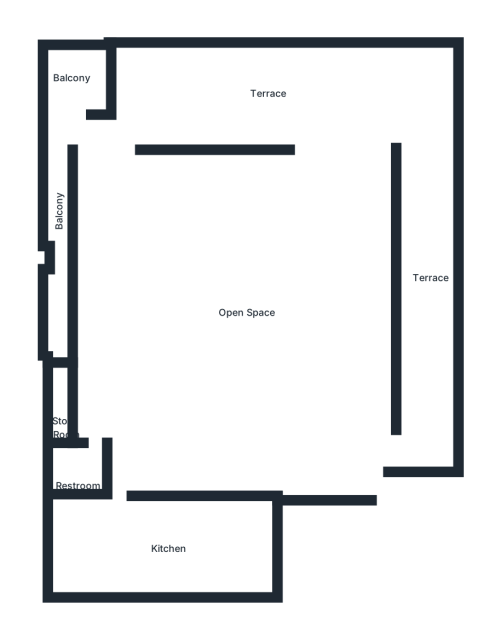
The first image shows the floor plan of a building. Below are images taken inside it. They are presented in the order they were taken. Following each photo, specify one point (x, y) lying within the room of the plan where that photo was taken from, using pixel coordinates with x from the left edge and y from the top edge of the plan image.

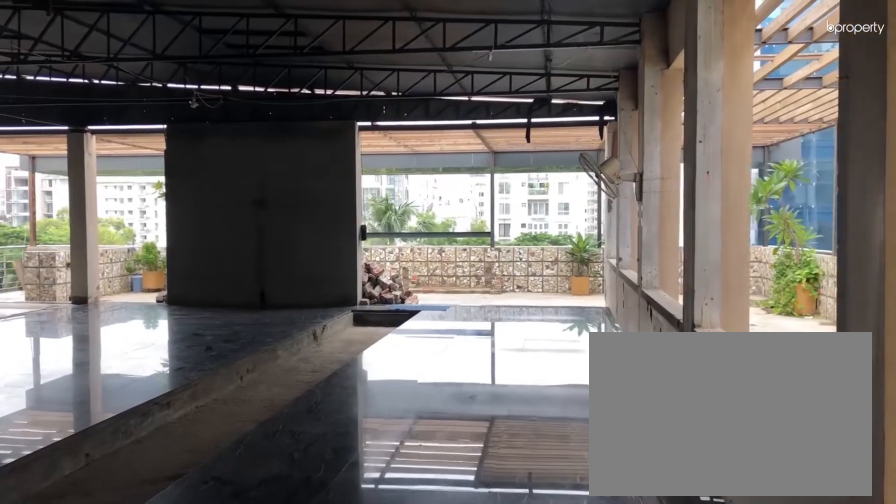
(326, 363)
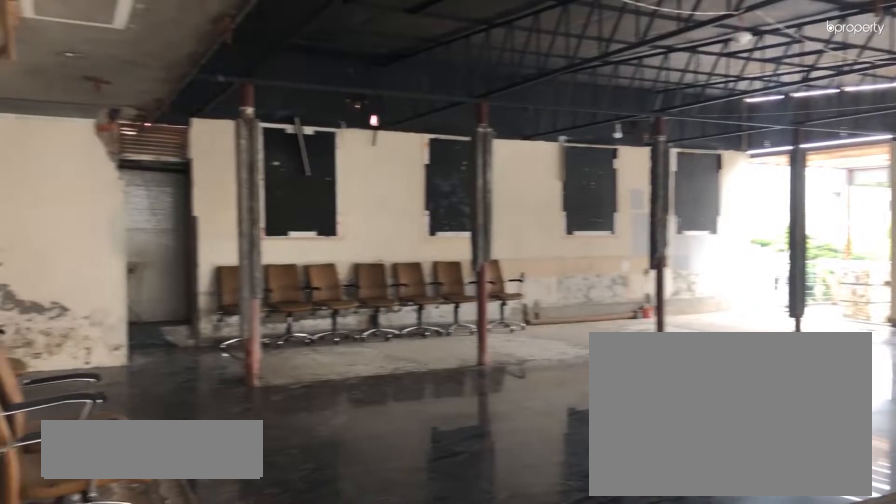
(326, 363)
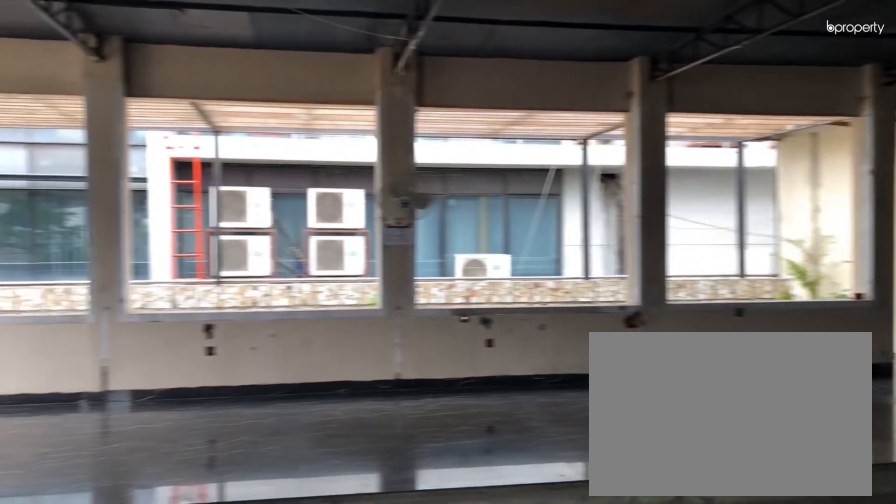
(177, 225)
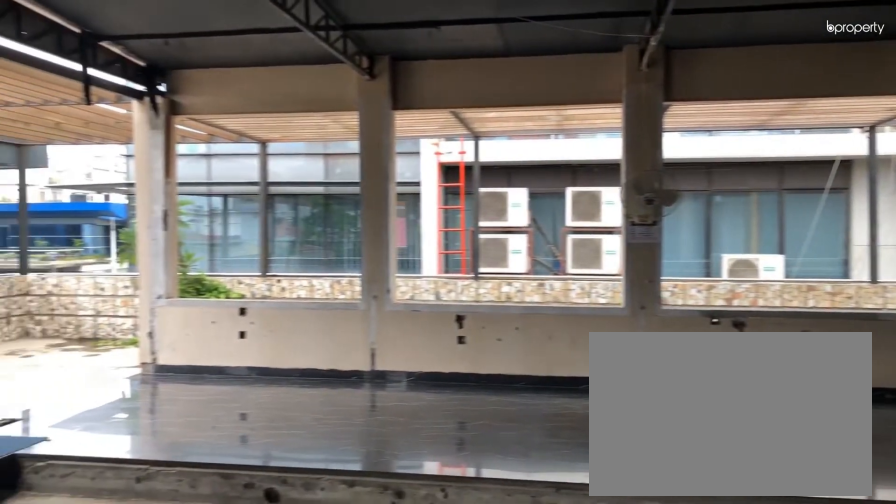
(177, 225)
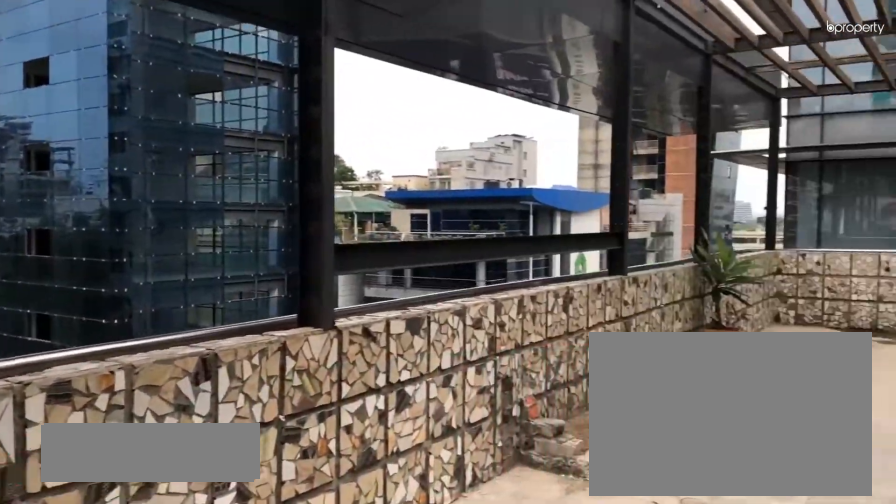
(195, 102)
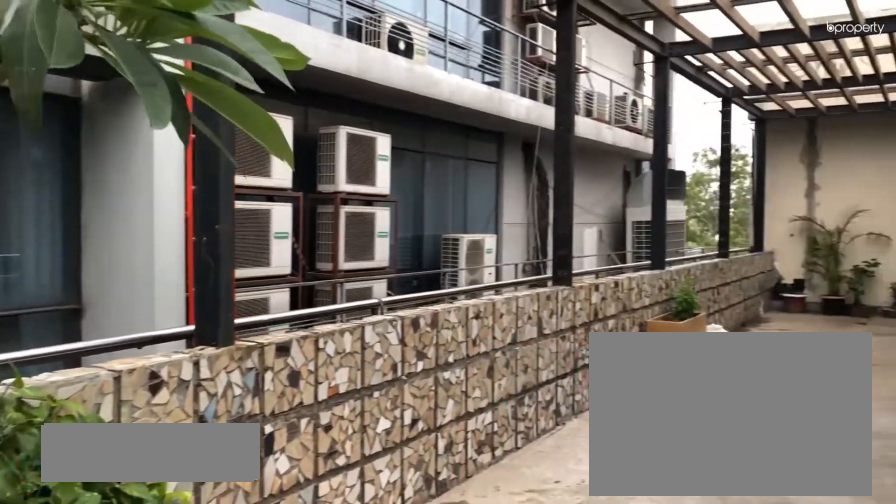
(419, 110)
